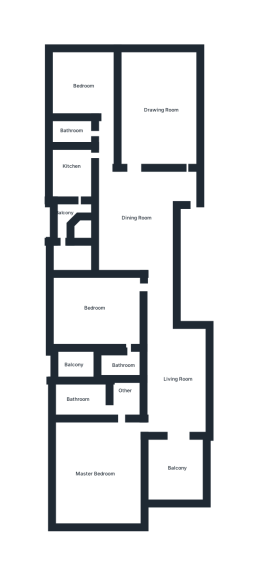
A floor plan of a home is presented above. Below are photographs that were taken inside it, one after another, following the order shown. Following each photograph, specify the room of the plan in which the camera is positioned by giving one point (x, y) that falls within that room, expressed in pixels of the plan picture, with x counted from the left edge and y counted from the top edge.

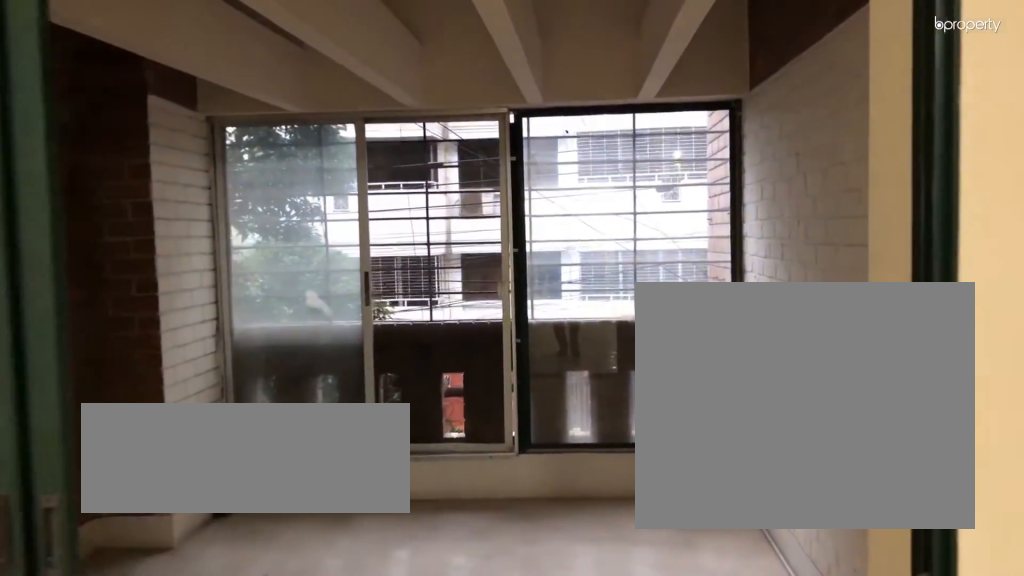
(175, 468)
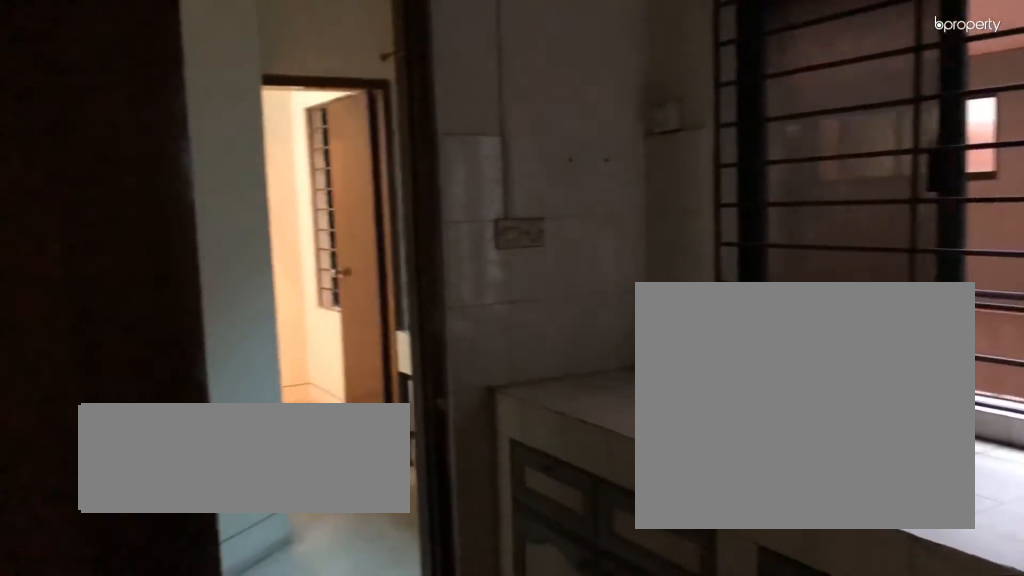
(75, 180)
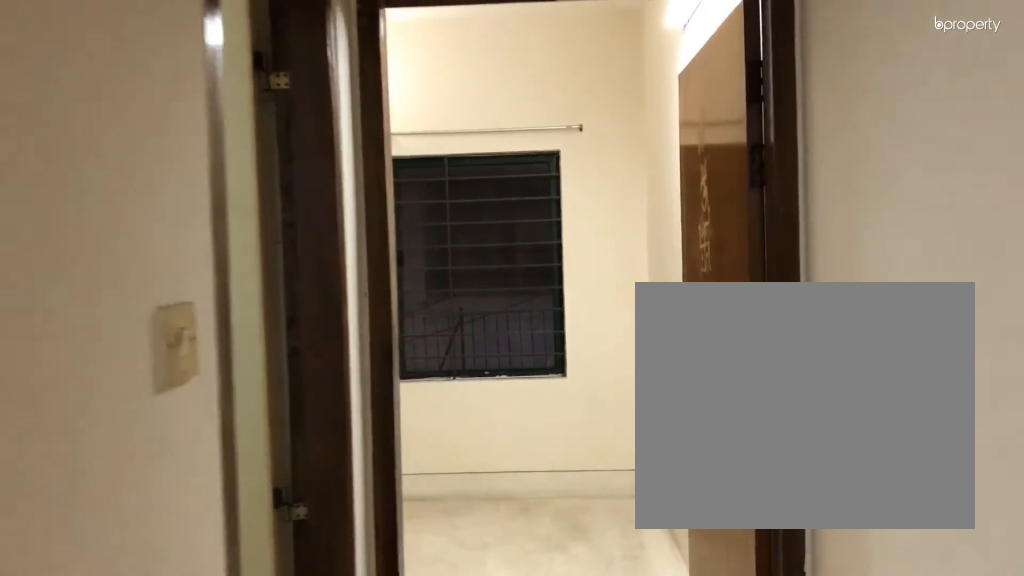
(84, 85)
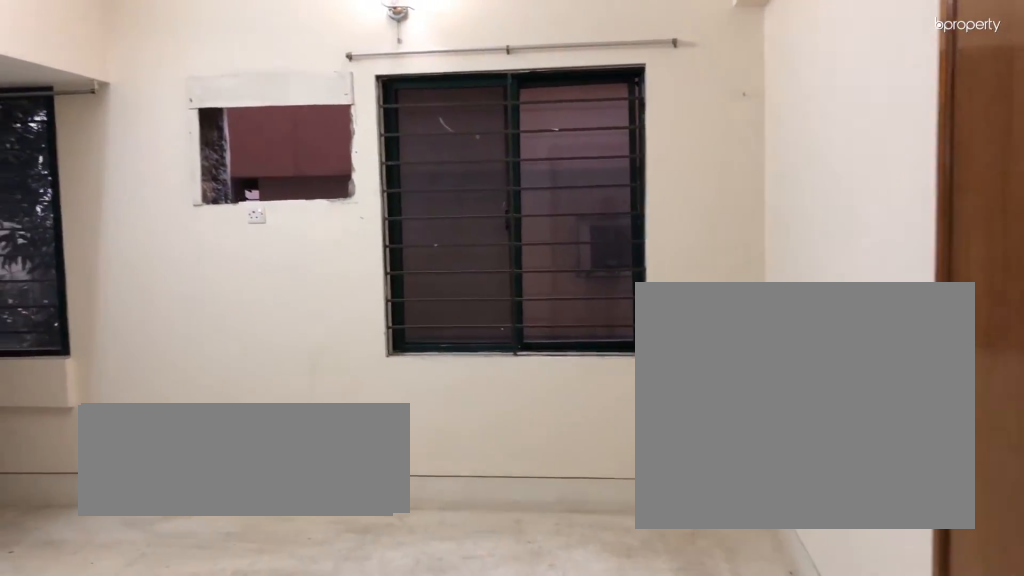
(97, 304)
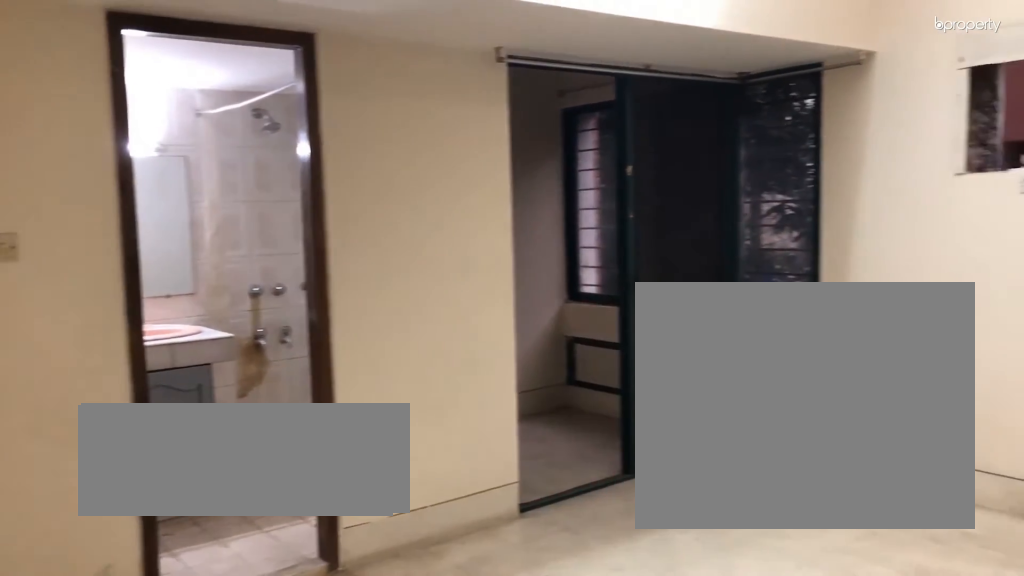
(97, 304)
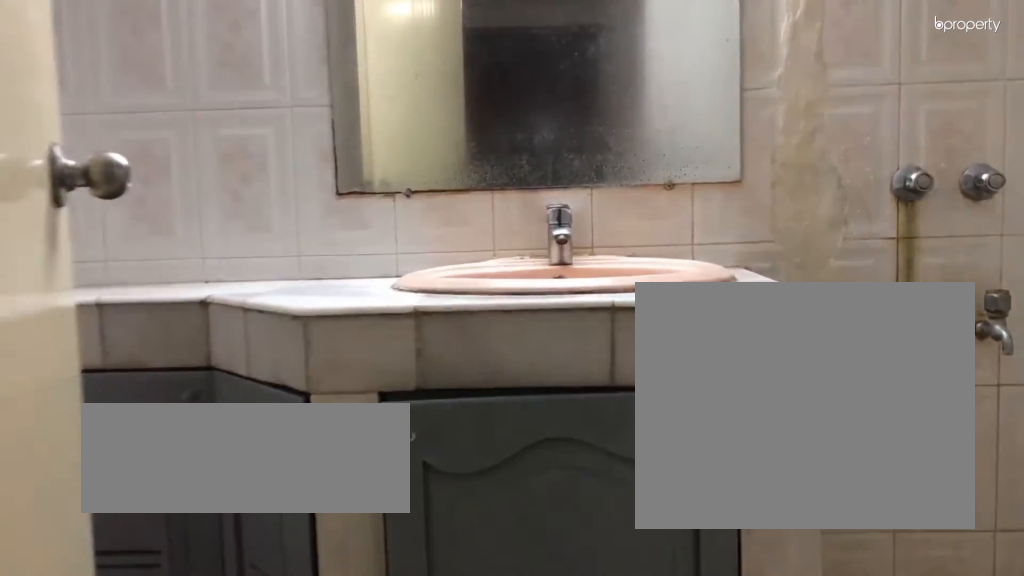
(120, 366)
